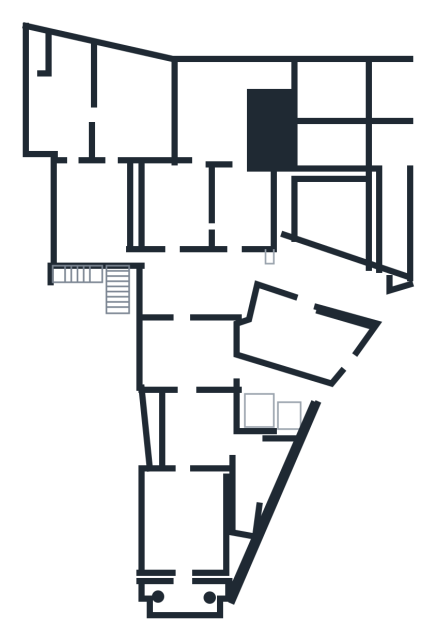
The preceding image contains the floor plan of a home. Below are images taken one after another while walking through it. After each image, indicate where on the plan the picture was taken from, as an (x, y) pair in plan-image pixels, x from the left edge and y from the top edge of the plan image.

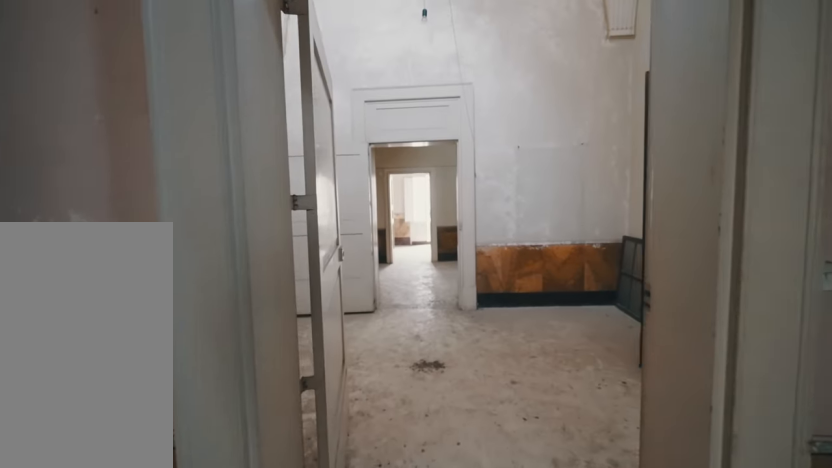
(186, 374)
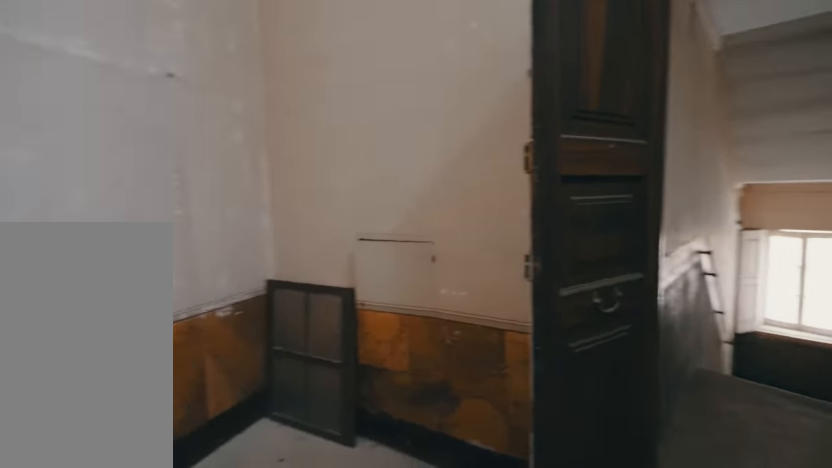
(187, 360)
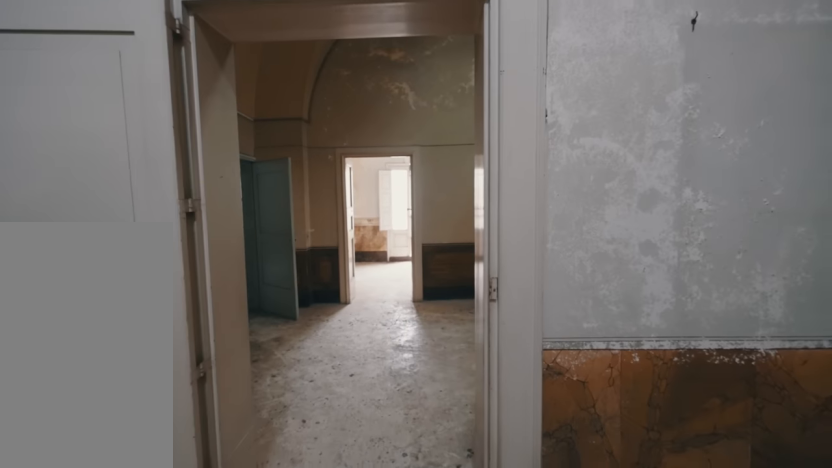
(187, 360)
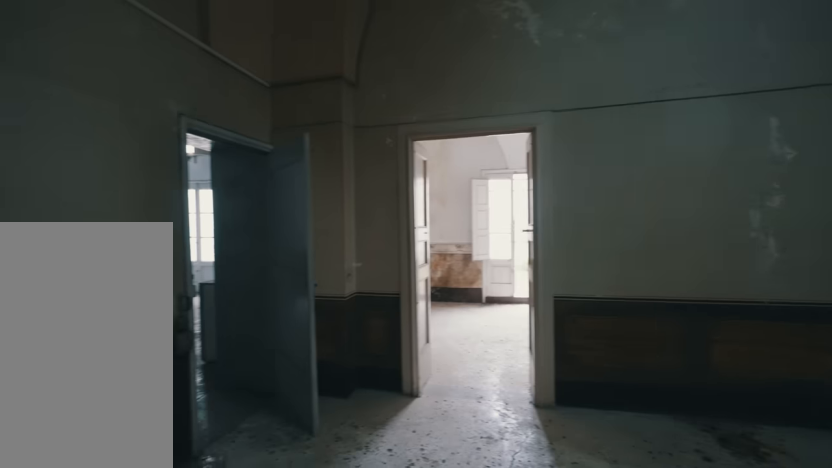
(198, 289)
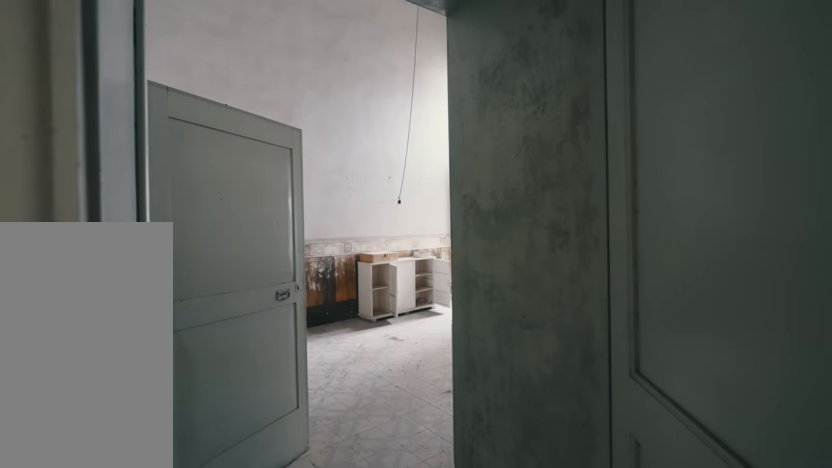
(170, 270)
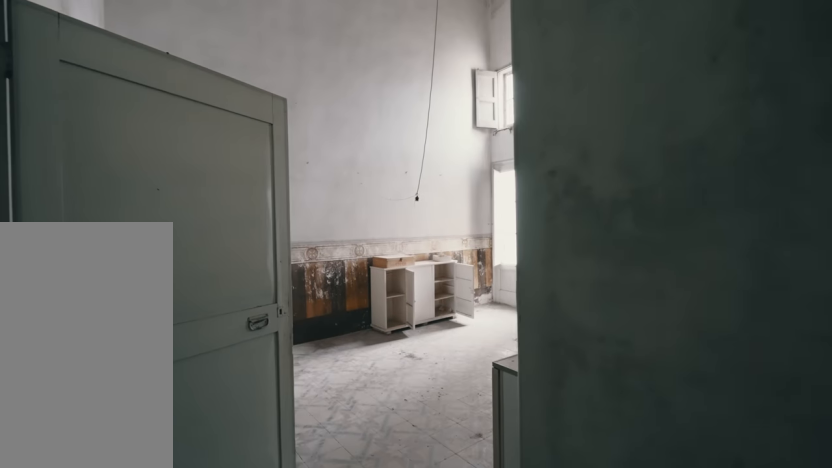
(116, 233)
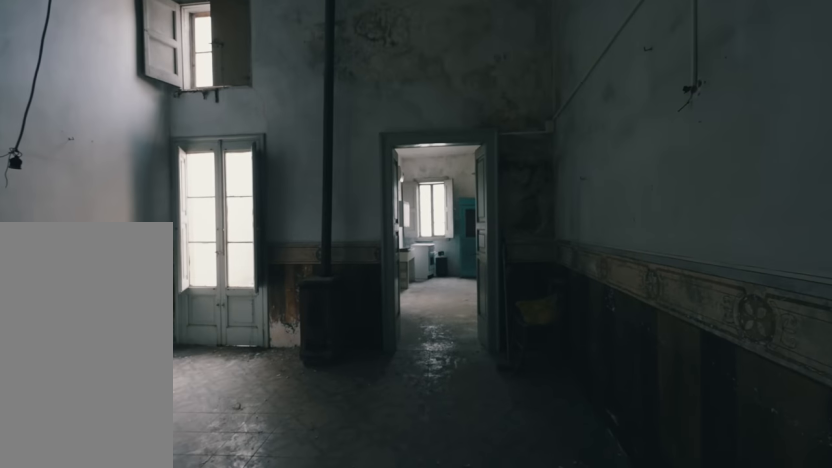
(94, 217)
